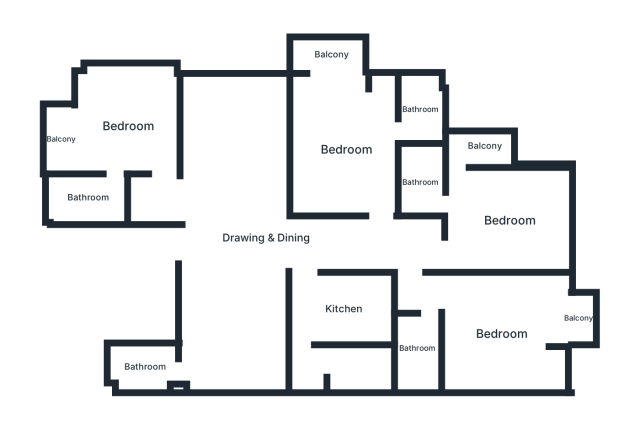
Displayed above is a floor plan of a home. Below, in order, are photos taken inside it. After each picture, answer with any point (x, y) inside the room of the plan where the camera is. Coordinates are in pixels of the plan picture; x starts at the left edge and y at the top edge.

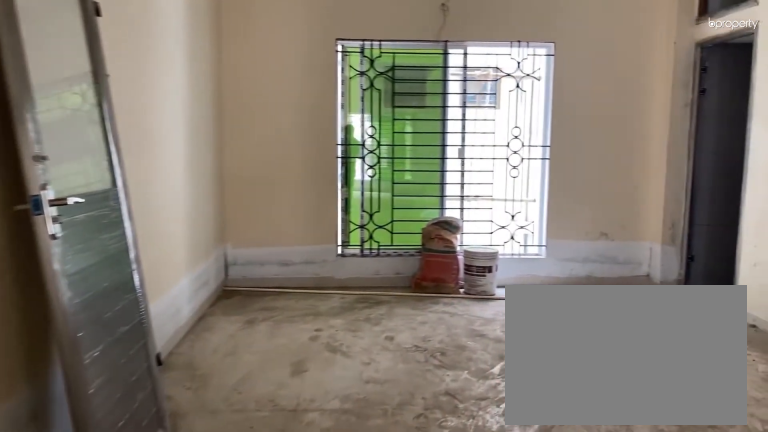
(266, 237)
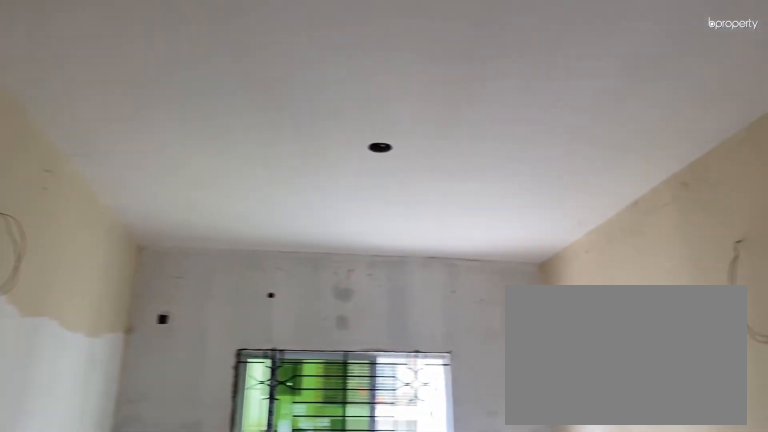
(266, 237)
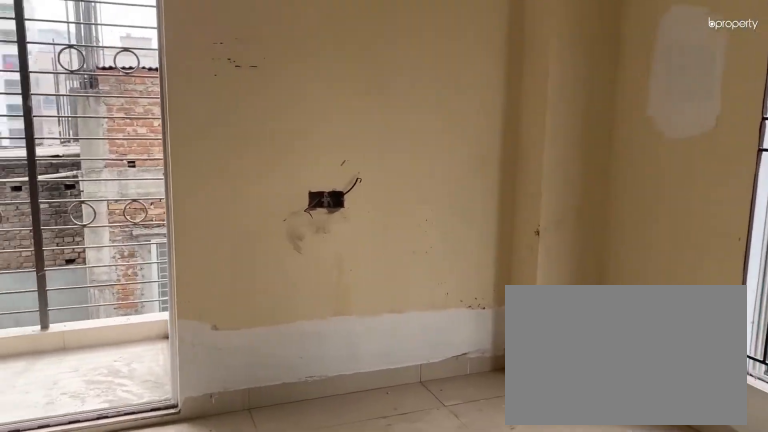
(129, 126)
